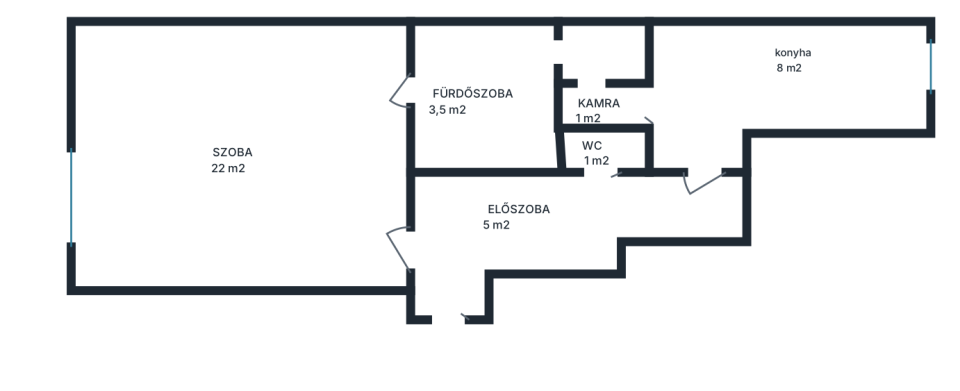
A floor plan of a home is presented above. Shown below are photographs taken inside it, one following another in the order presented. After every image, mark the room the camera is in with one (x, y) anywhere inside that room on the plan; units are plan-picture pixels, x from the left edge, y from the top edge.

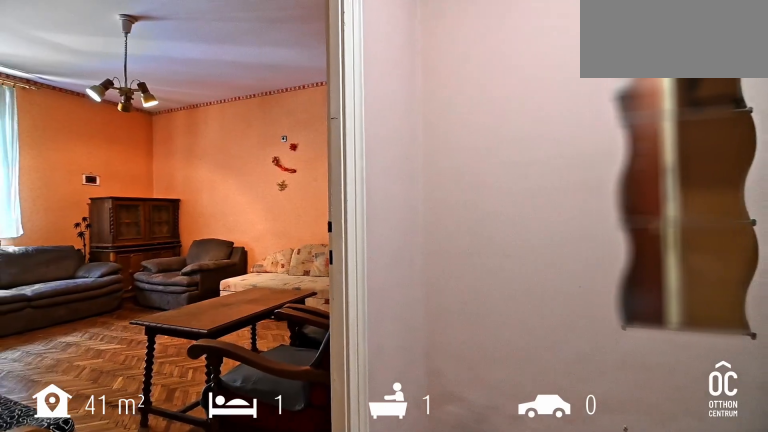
(449, 286)
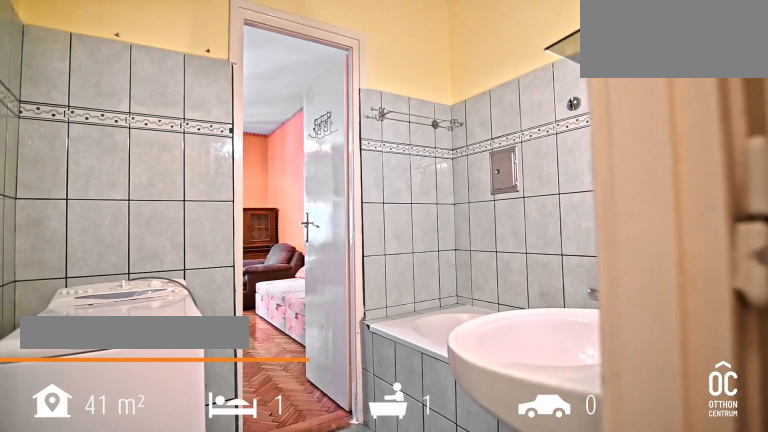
(481, 104)
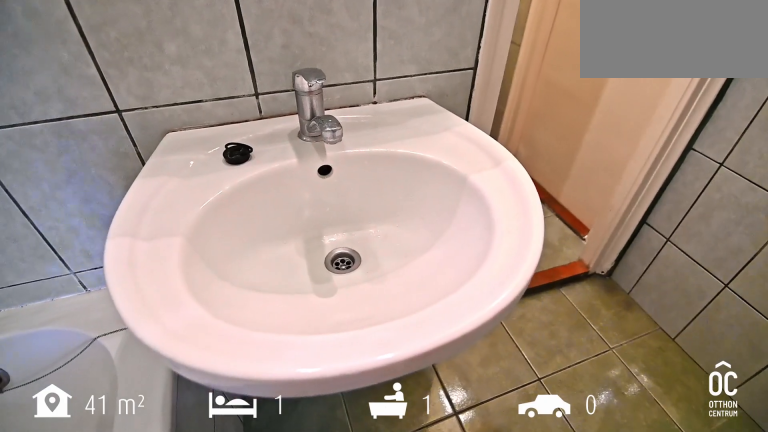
(482, 104)
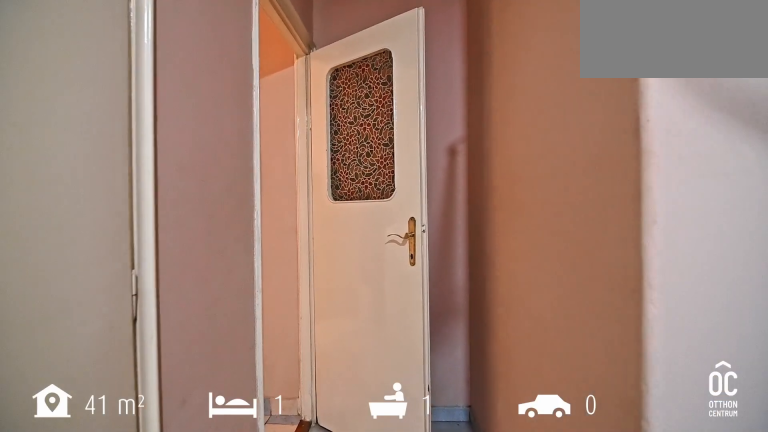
(659, 198)
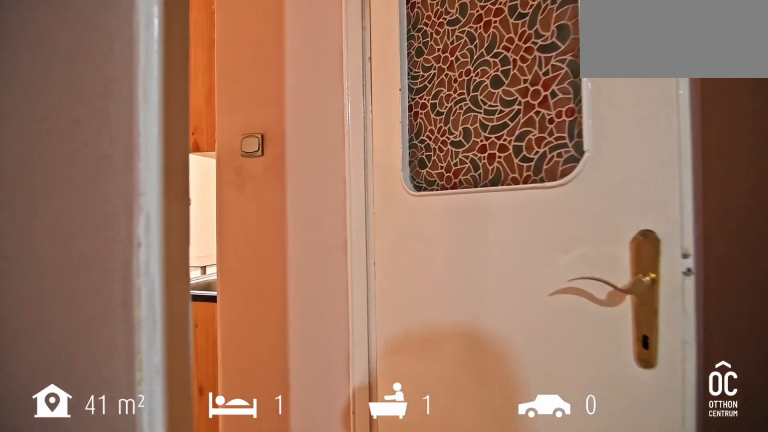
(659, 198)
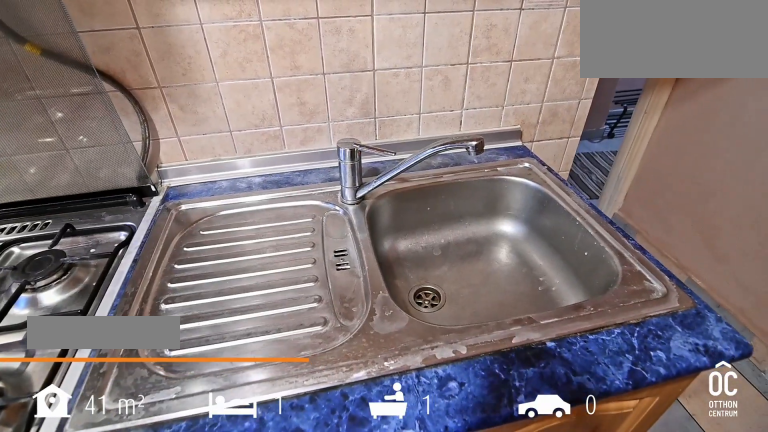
(809, 71)
